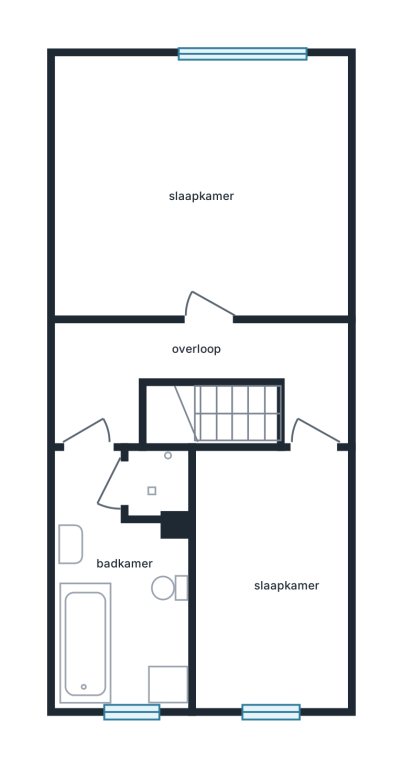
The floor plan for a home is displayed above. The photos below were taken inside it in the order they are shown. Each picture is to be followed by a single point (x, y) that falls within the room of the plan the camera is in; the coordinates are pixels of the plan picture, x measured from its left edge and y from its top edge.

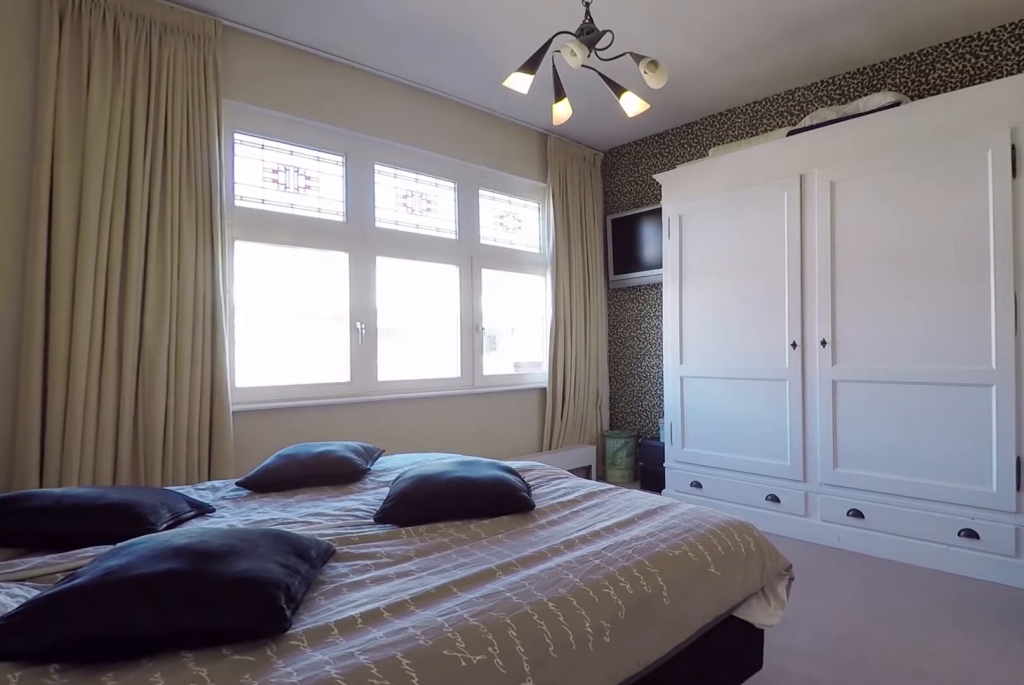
(184, 187)
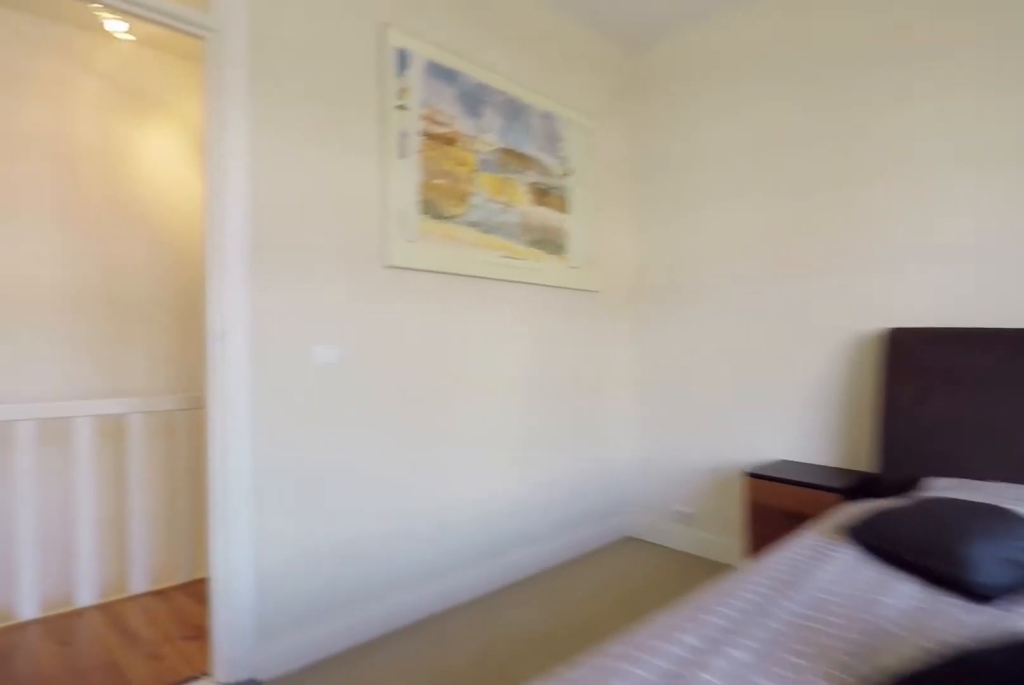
(184, 187)
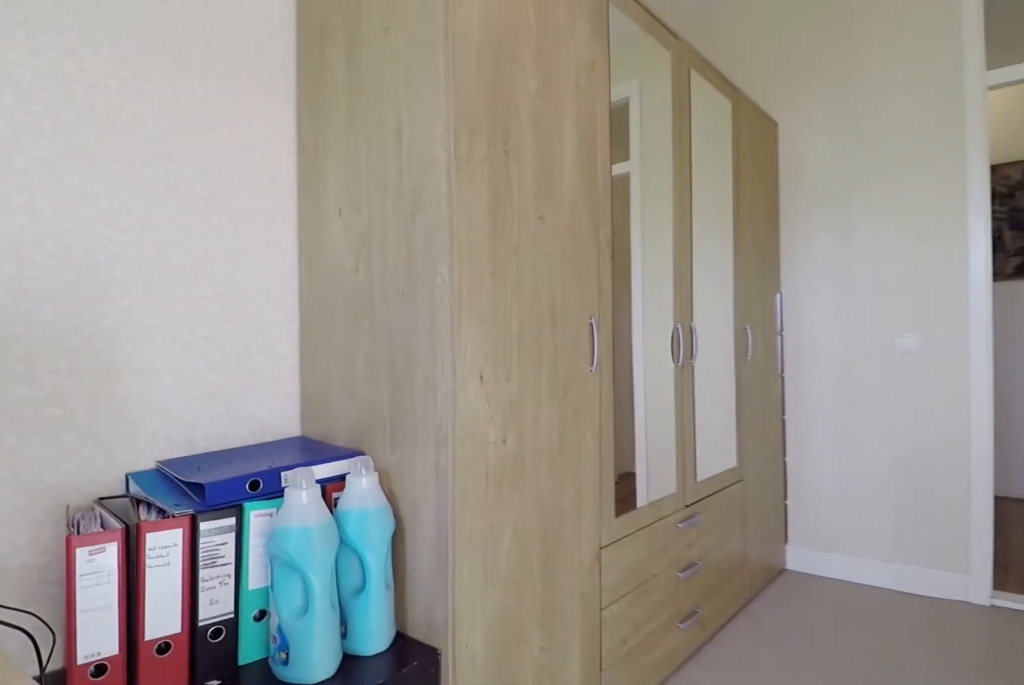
(270, 576)
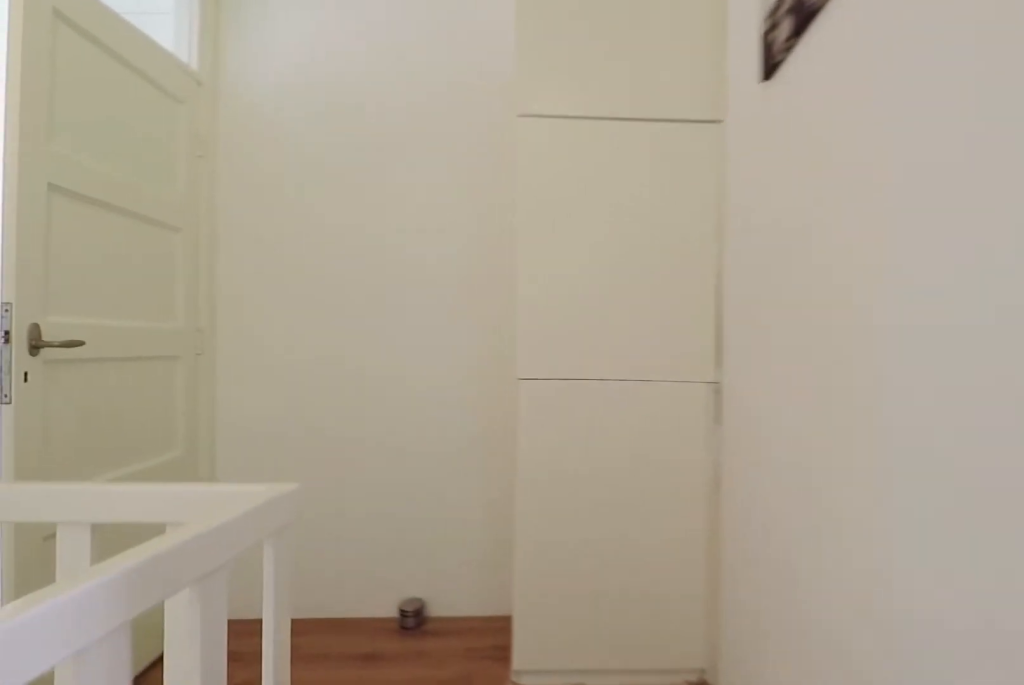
(196, 371)
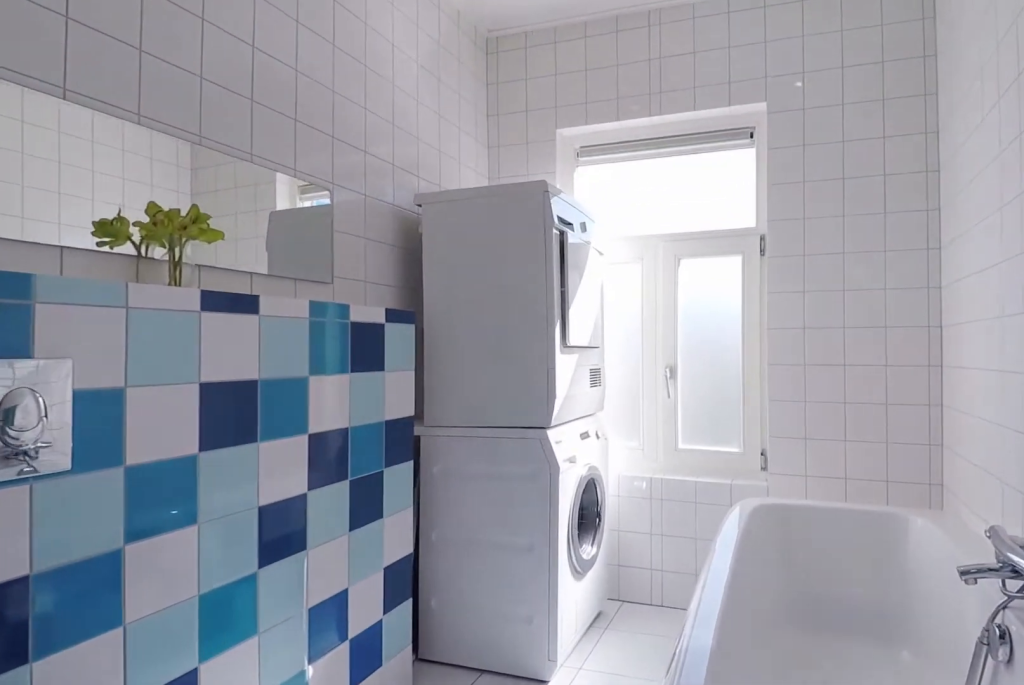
(103, 635)
